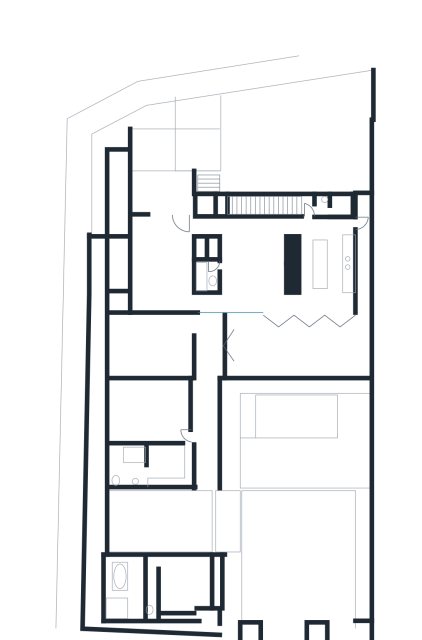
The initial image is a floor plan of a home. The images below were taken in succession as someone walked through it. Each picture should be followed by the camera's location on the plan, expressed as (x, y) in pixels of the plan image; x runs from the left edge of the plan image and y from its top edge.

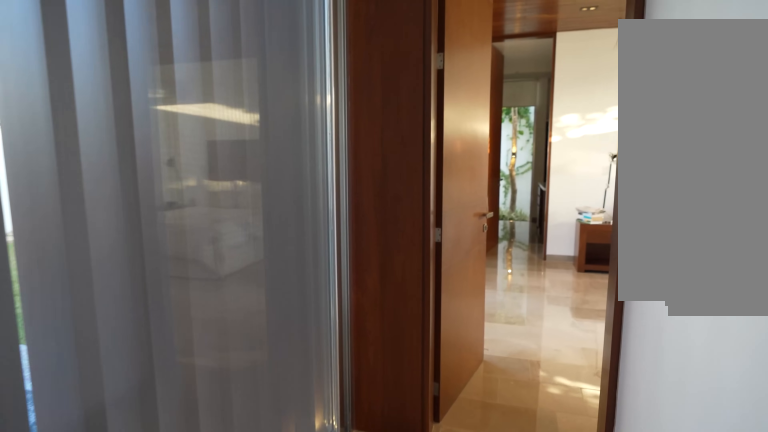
(209, 468)
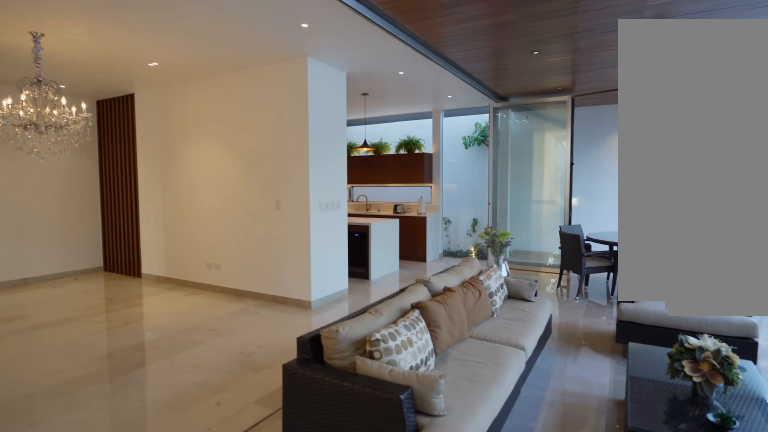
(207, 333)
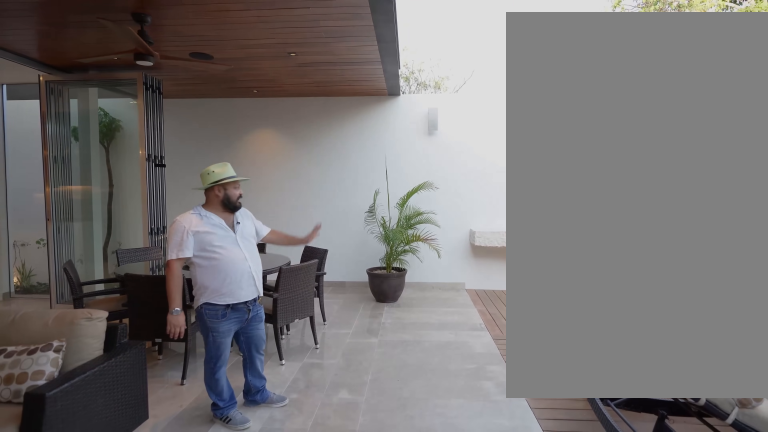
(292, 373)
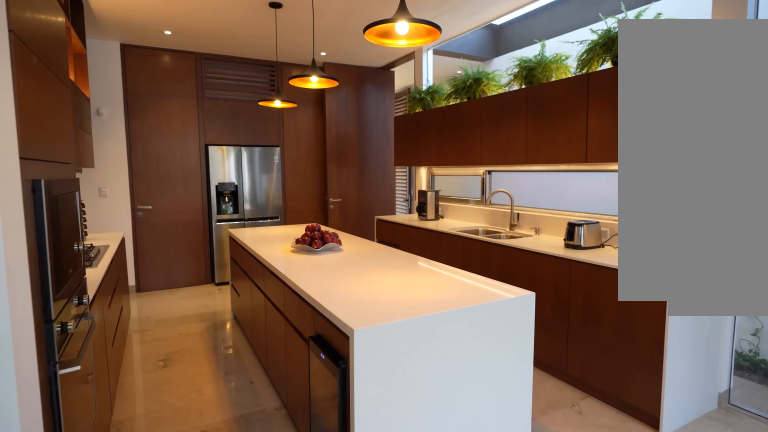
(294, 303)
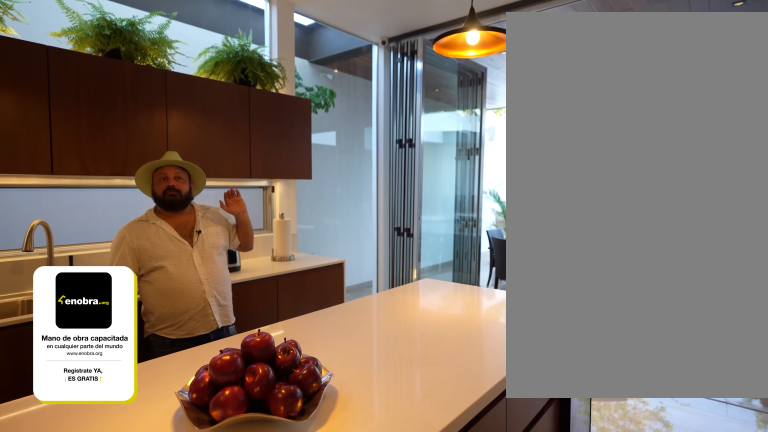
(305, 260)
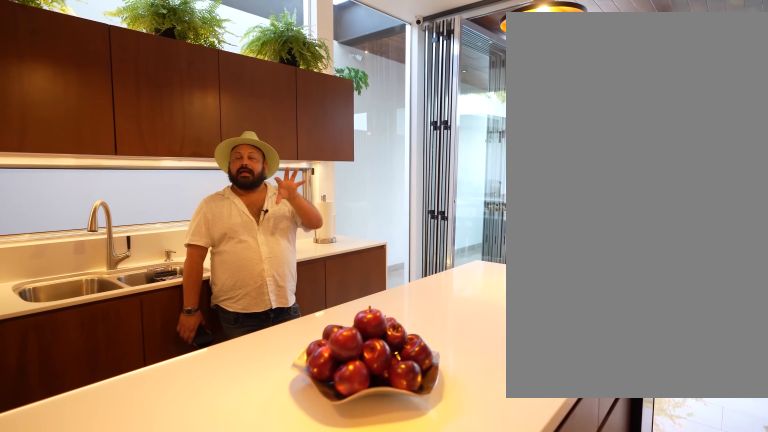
(305, 260)
